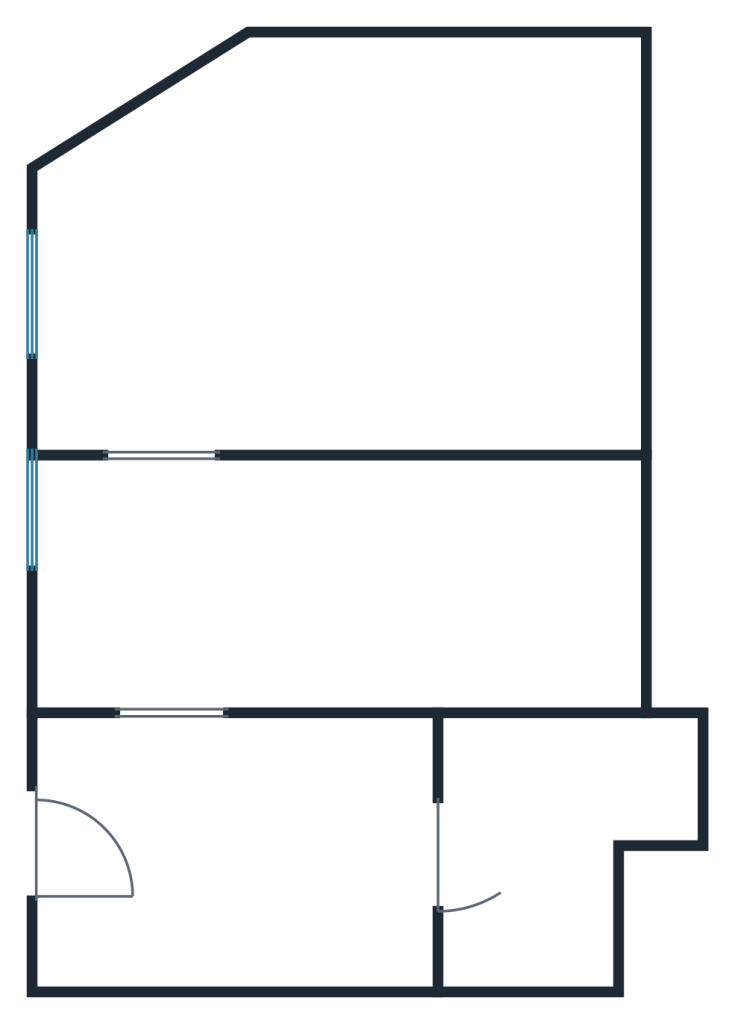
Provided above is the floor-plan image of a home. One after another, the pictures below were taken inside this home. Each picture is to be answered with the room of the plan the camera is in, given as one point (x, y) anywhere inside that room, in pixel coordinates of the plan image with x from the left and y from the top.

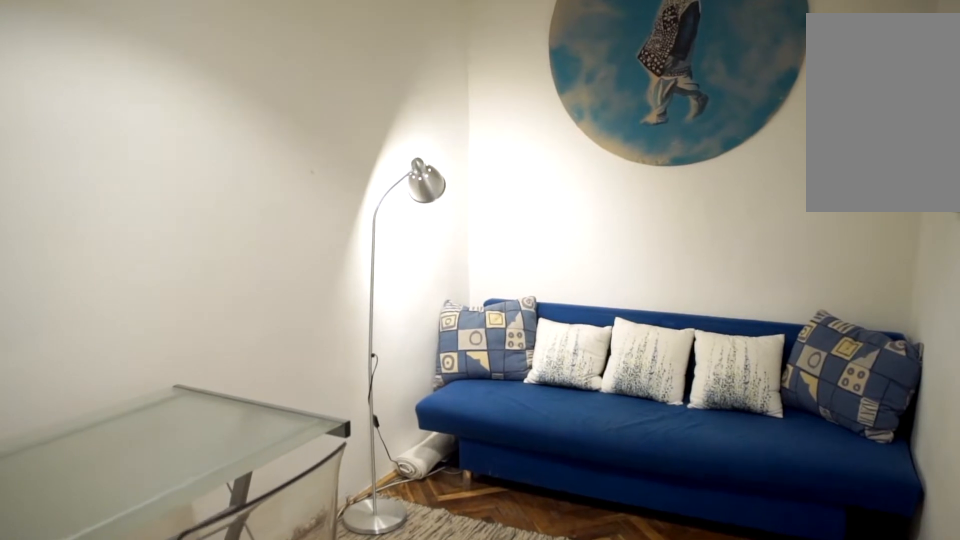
(330, 585)
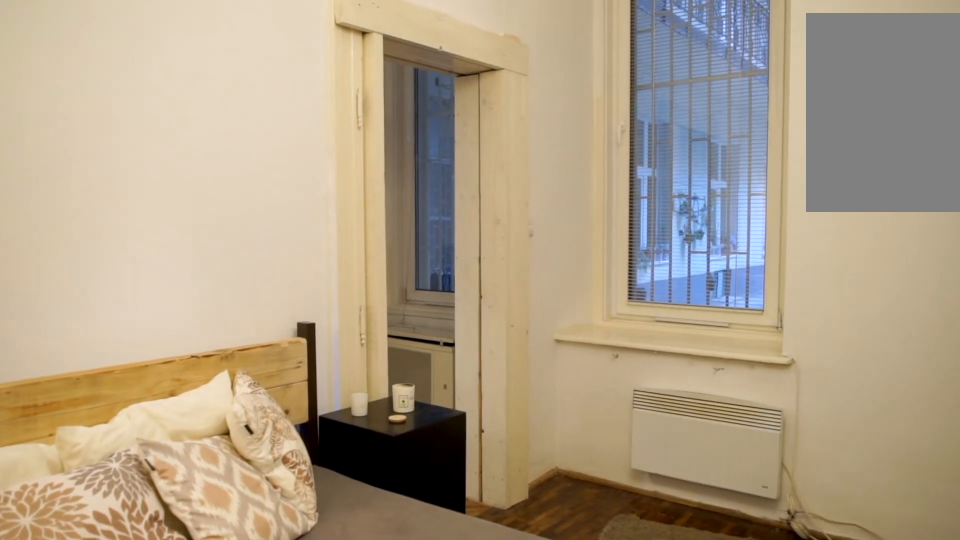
(298, 267)
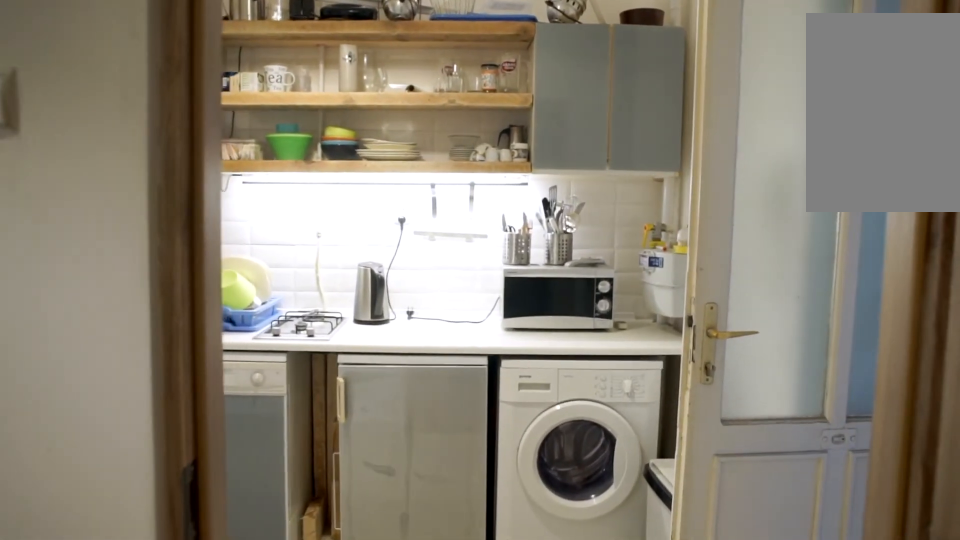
(172, 587)
